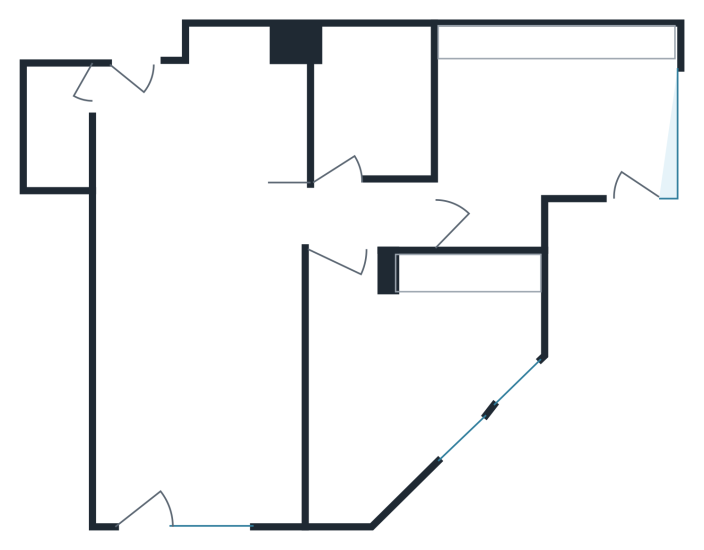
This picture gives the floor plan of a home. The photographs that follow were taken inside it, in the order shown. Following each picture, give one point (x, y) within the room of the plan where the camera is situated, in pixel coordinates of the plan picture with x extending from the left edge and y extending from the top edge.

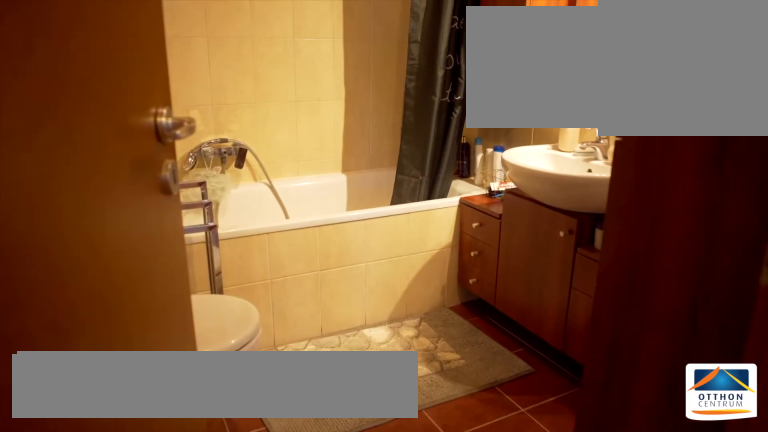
(369, 104)
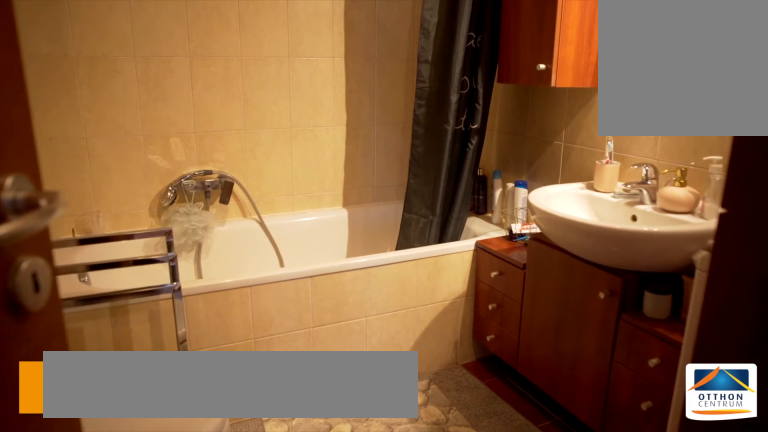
(369, 105)
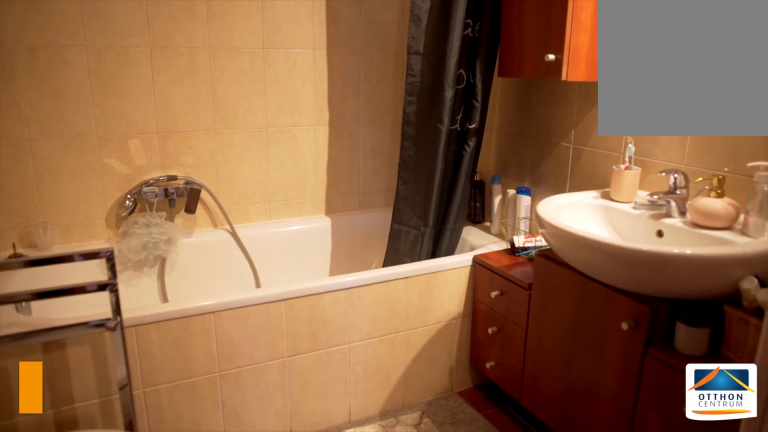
(362, 116)
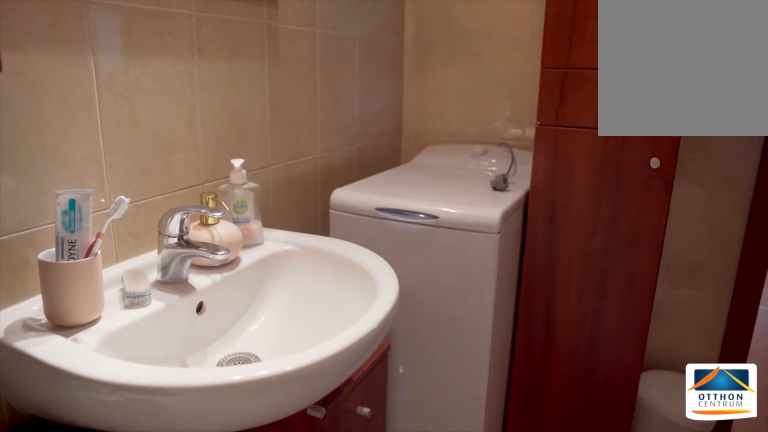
(369, 104)
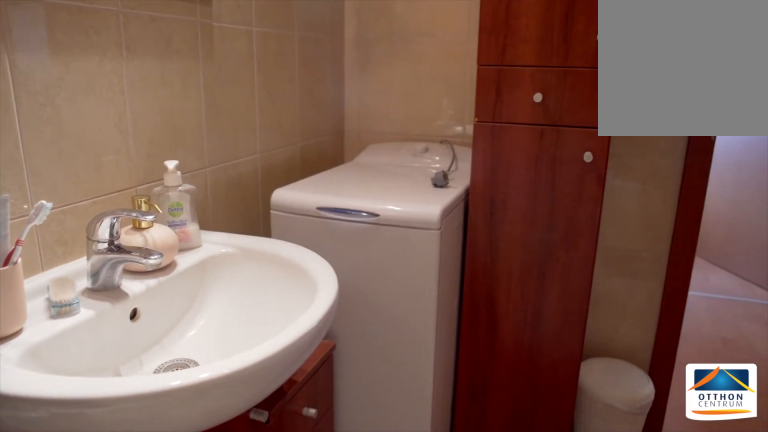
(369, 105)
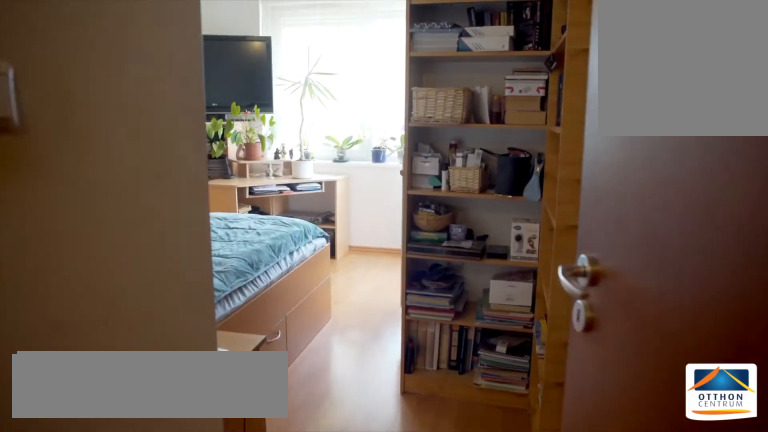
(523, 125)
